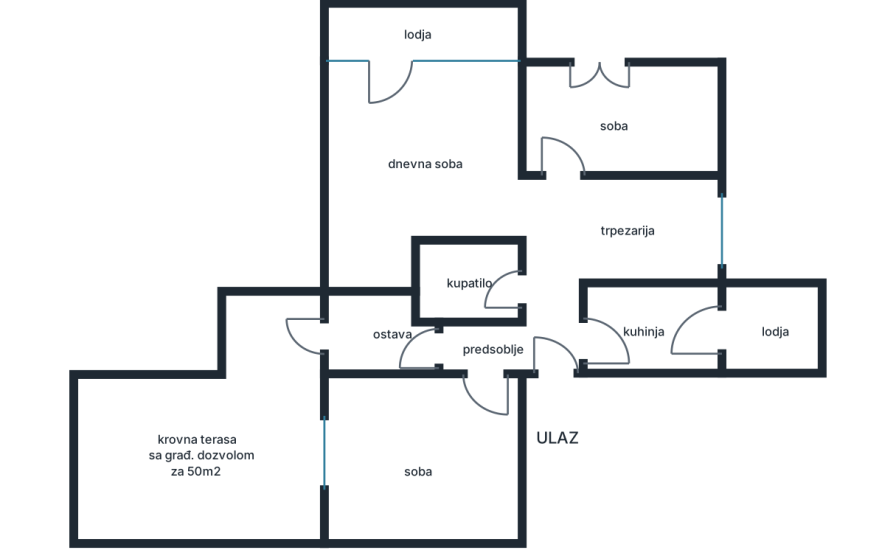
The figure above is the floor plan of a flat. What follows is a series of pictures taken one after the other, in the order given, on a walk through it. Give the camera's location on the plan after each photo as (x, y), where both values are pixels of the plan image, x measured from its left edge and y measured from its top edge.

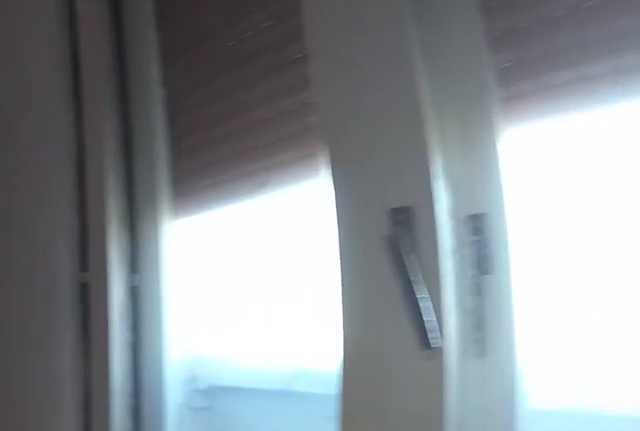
(637, 108)
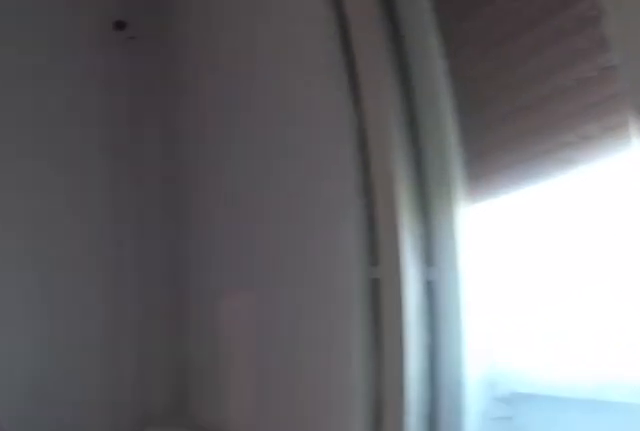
(638, 104)
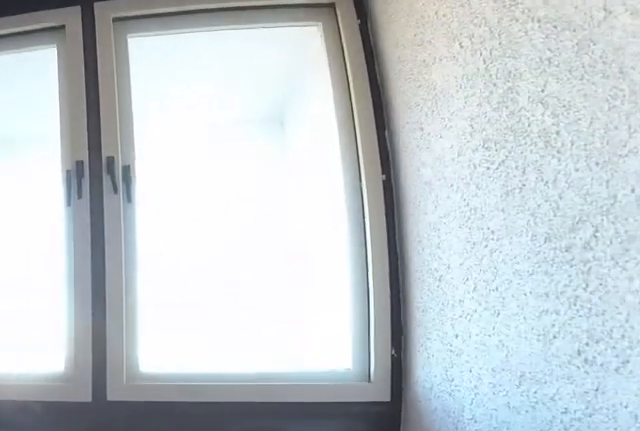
(495, 169)
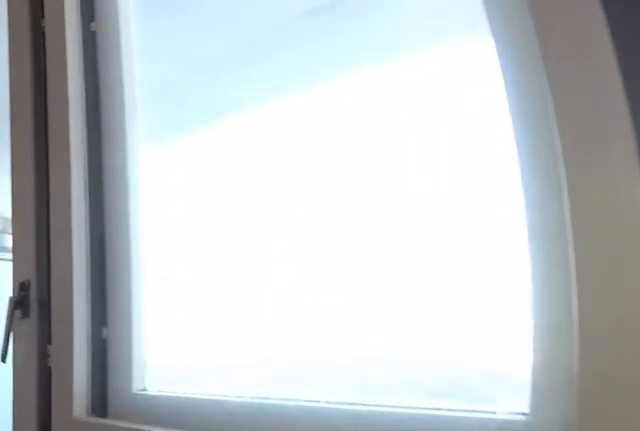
(505, 103)
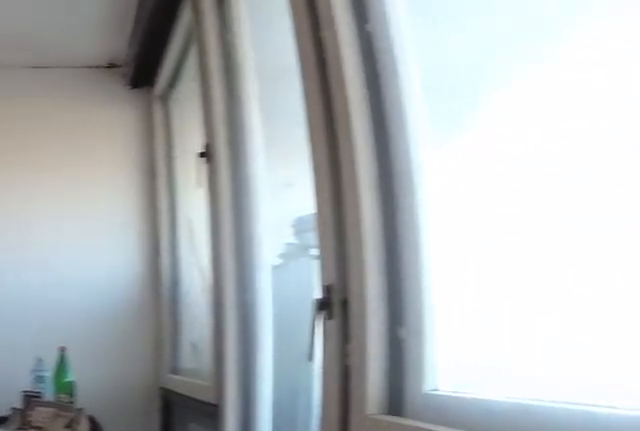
(508, 92)
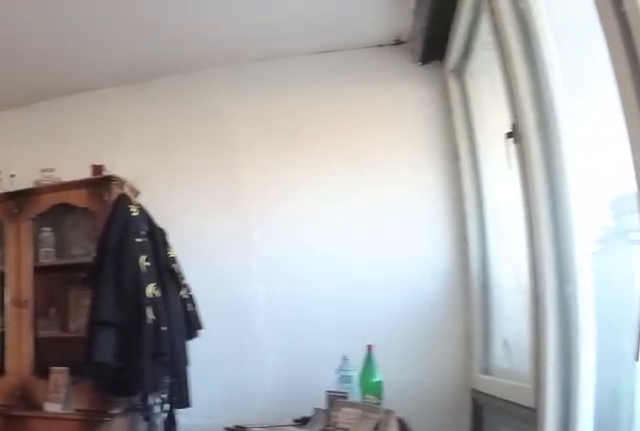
(504, 82)
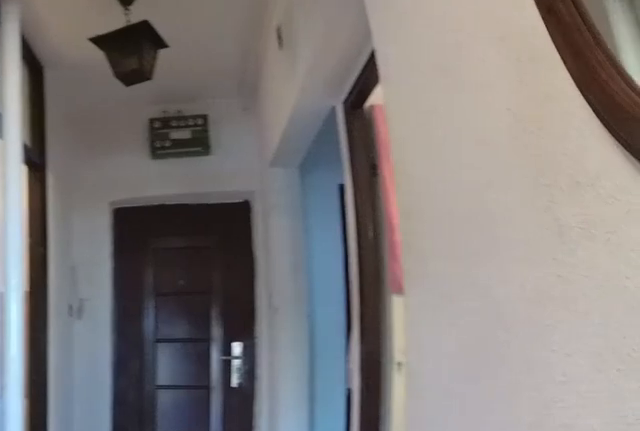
(555, 223)
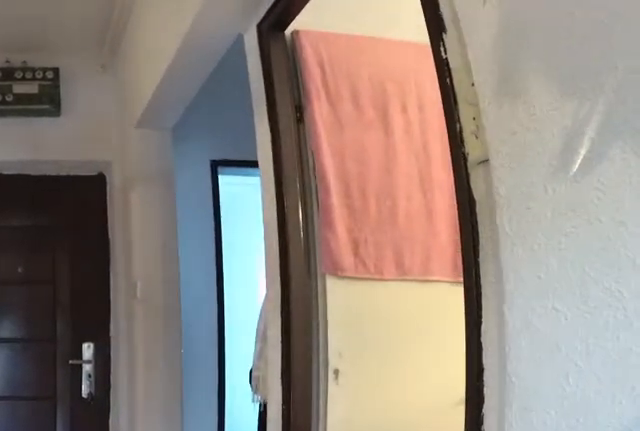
(556, 241)
